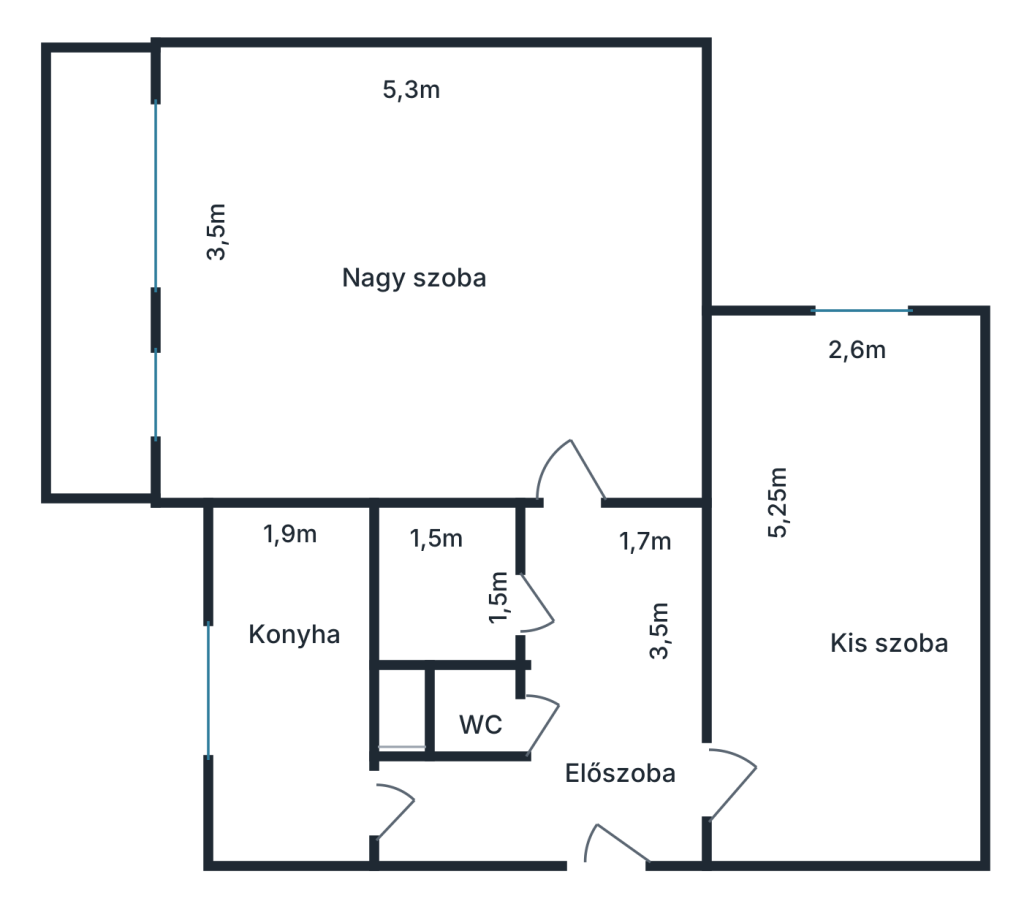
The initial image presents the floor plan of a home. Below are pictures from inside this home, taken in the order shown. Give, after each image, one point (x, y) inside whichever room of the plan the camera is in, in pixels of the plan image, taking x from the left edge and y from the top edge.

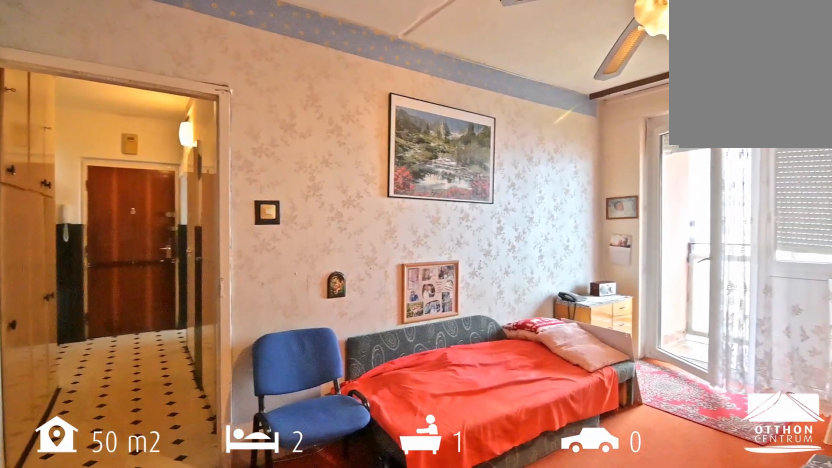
(433, 280)
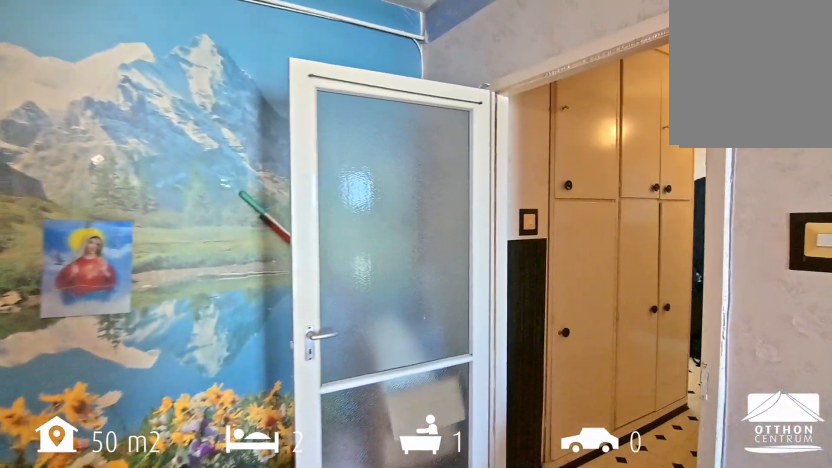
(432, 280)
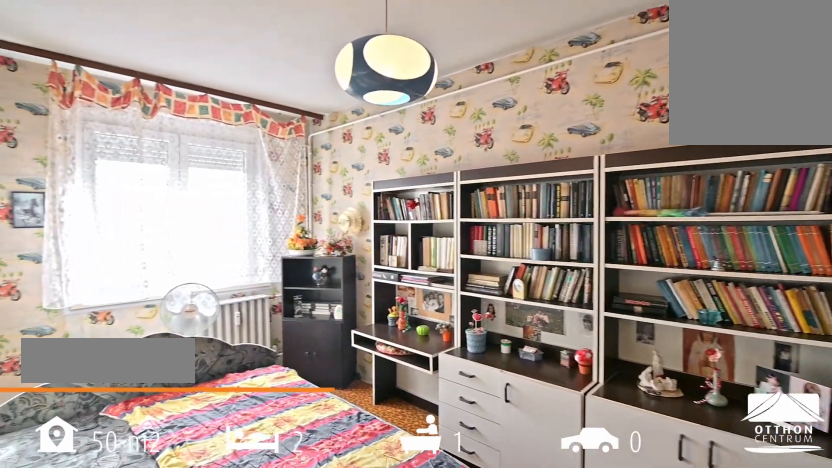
(874, 654)
